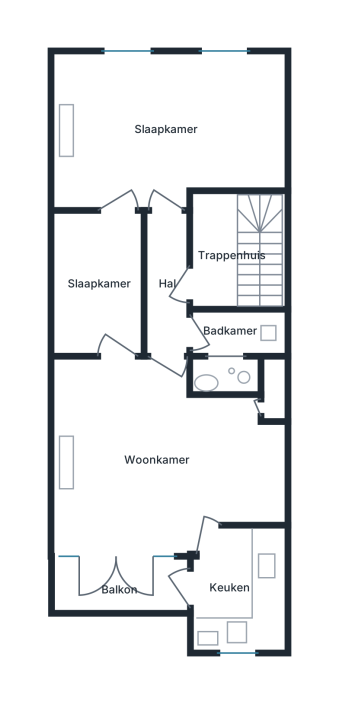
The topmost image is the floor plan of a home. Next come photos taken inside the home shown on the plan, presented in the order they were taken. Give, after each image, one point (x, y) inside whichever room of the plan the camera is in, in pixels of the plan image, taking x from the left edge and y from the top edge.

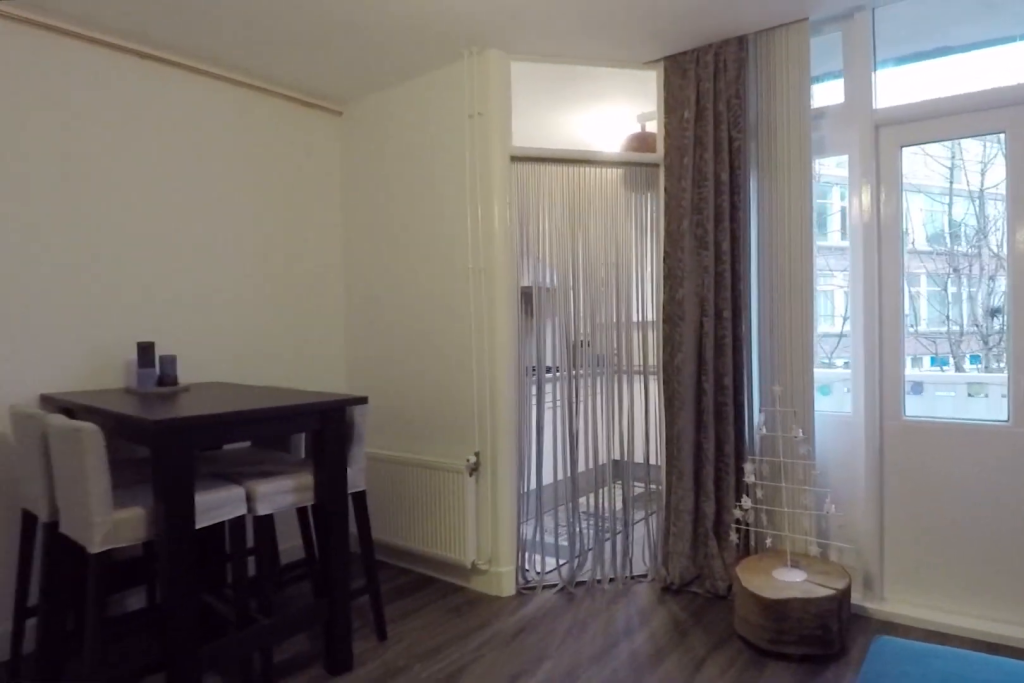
(159, 458)
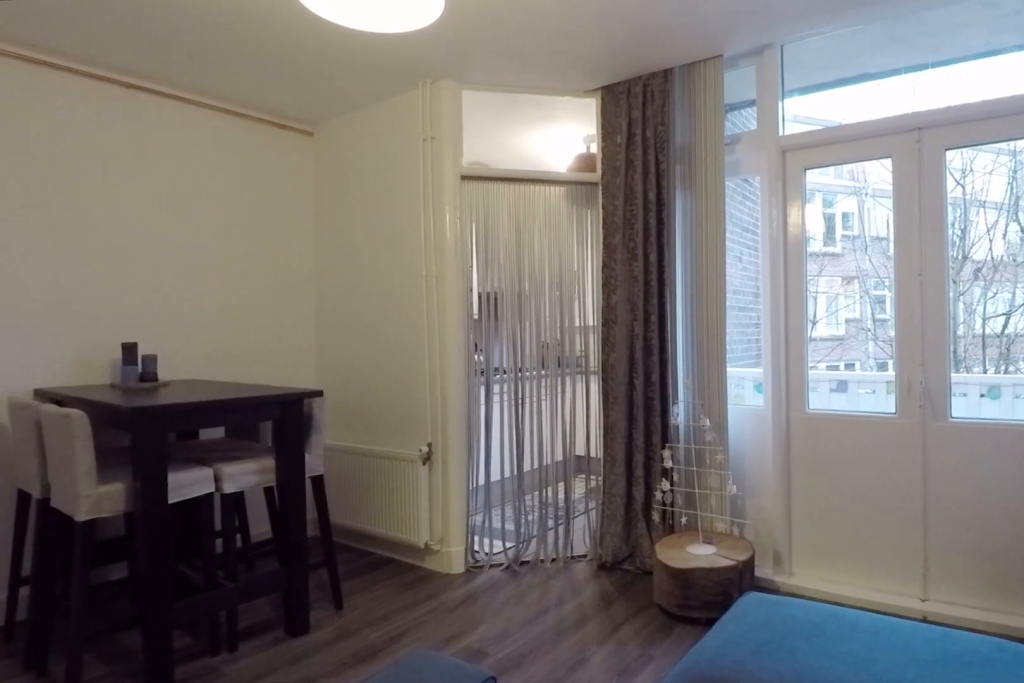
(159, 458)
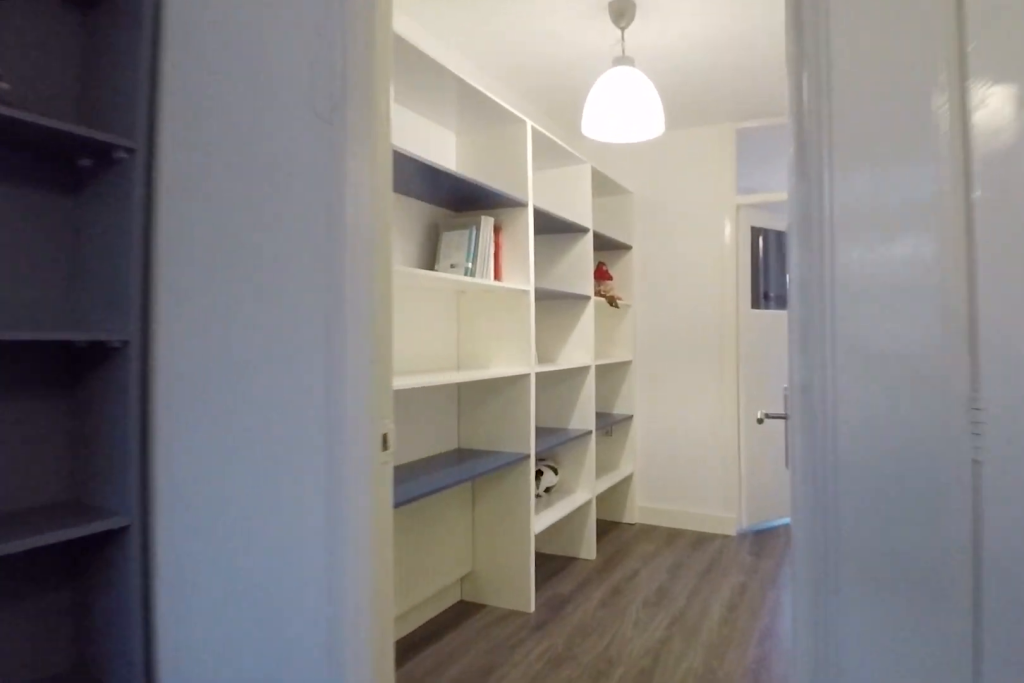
(159, 458)
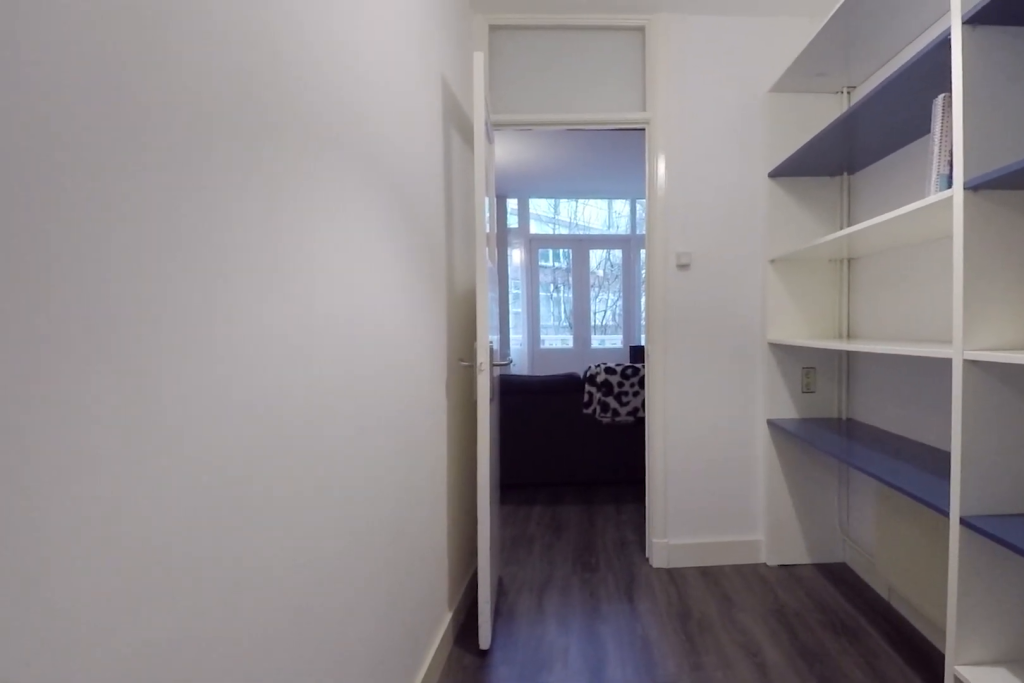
(99, 283)
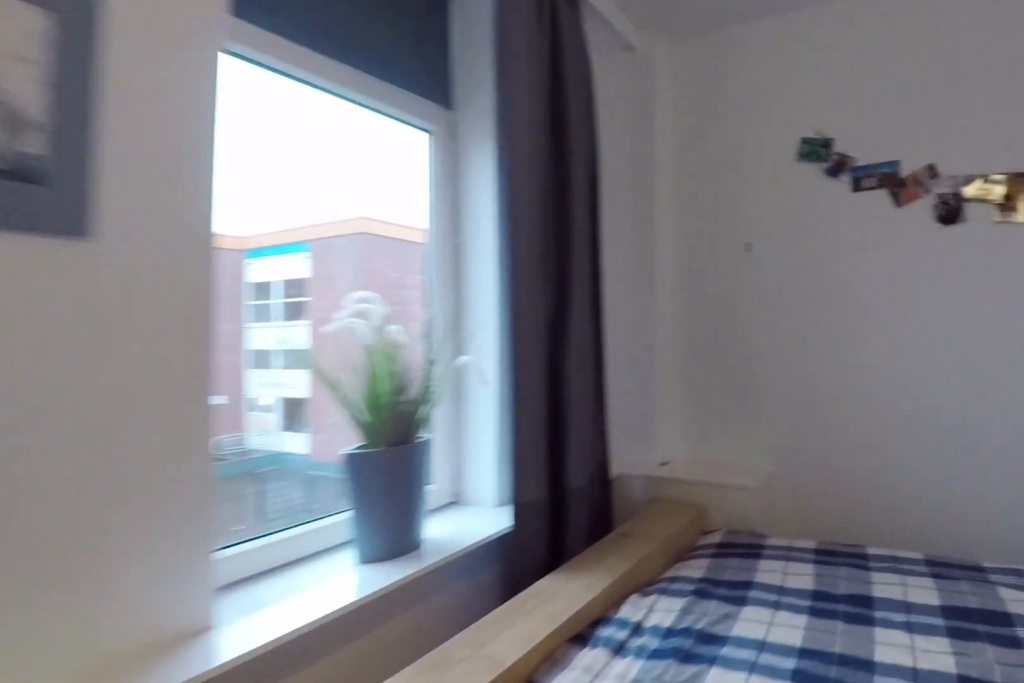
(168, 128)
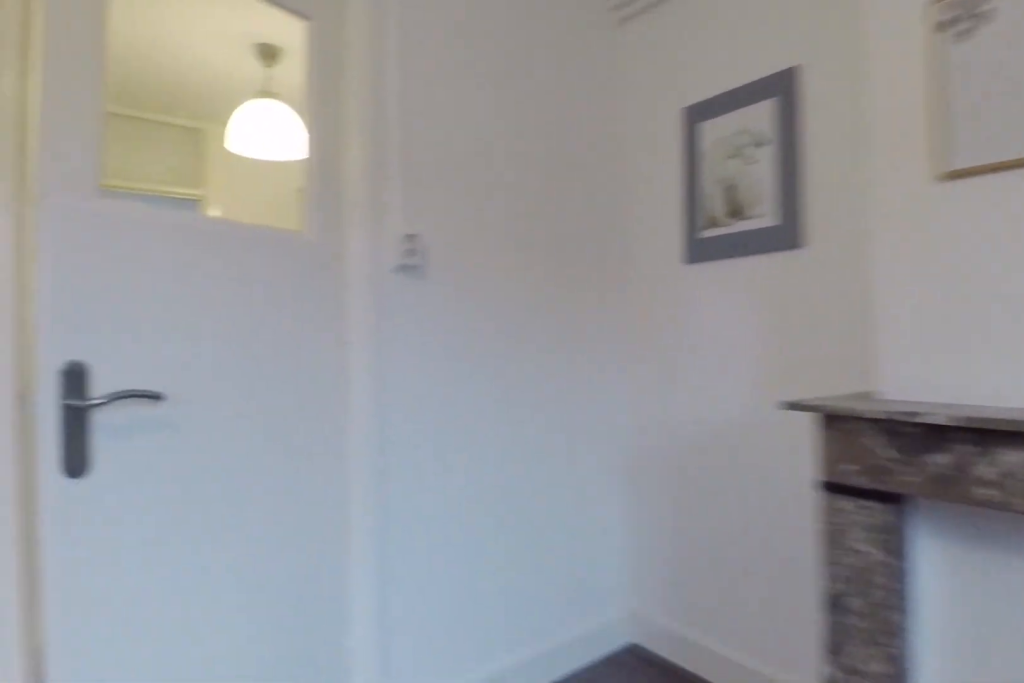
(168, 128)
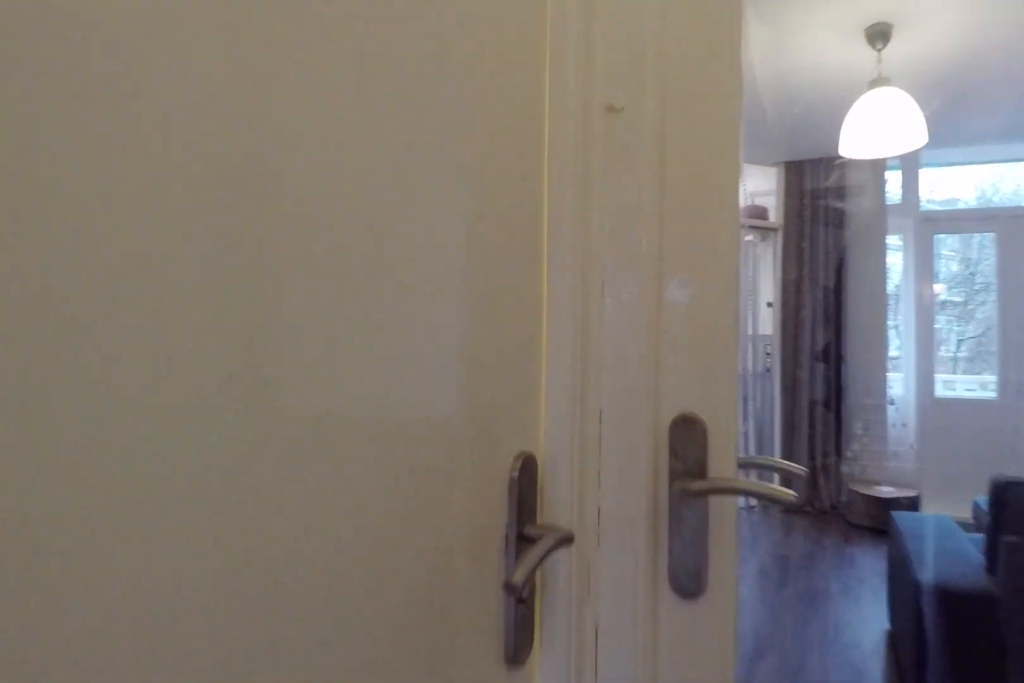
(167, 284)
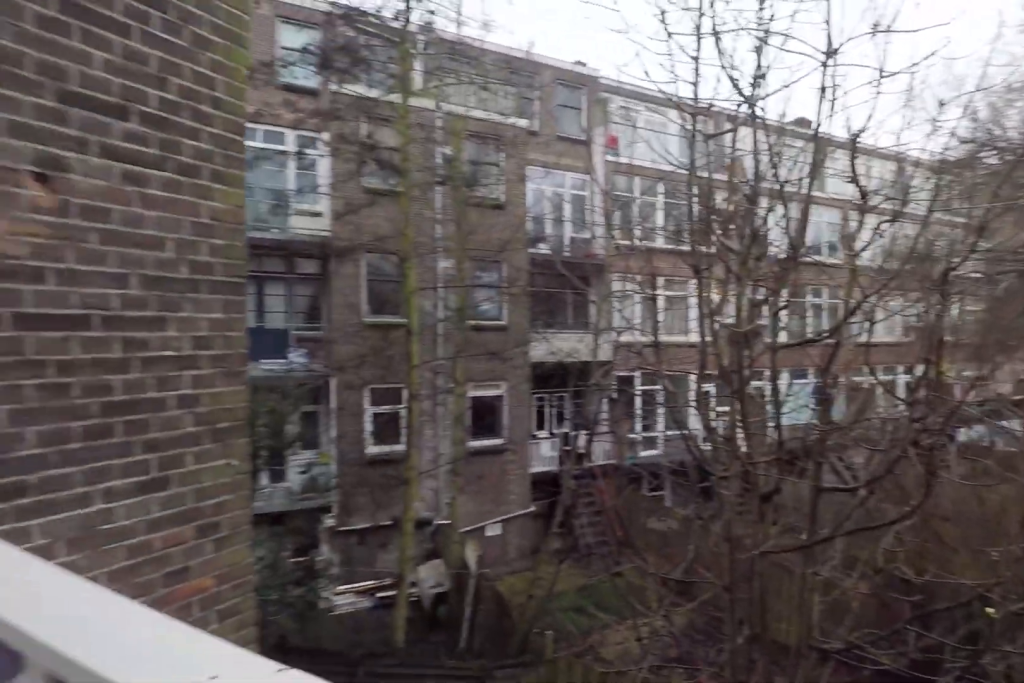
(118, 589)
